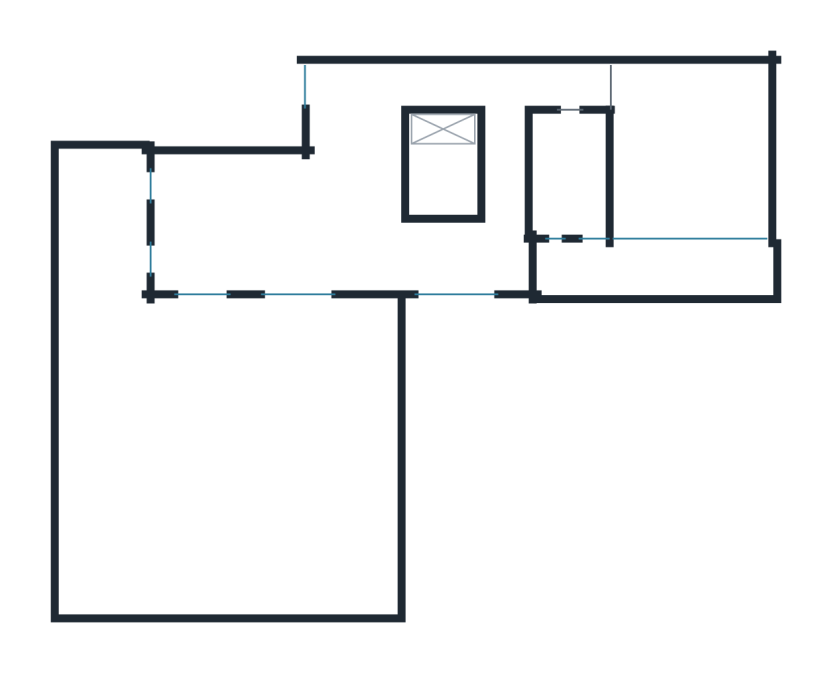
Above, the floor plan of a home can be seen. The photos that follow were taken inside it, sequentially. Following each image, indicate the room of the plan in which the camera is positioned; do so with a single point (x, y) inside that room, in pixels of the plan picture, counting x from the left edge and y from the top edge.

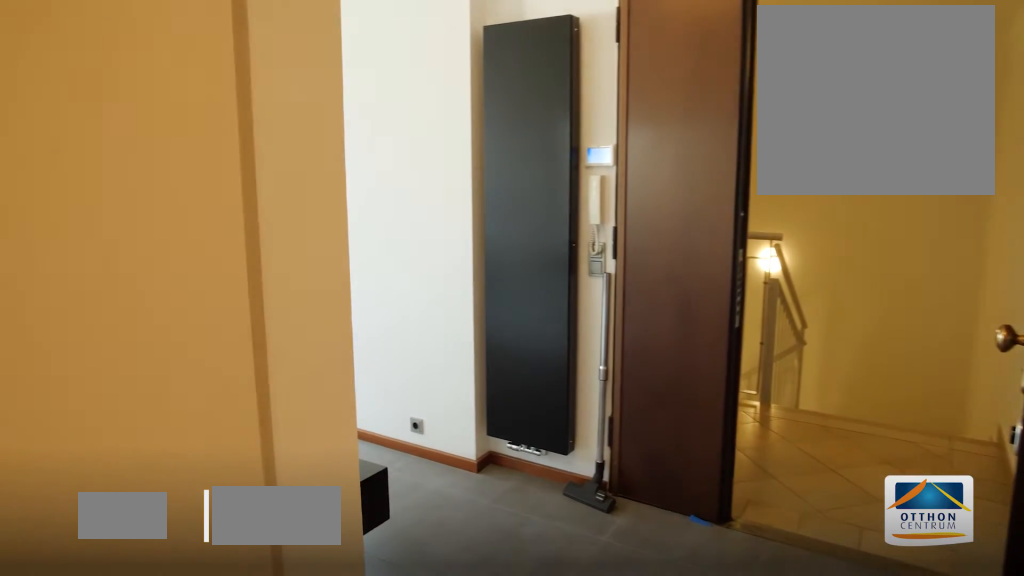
(354, 94)
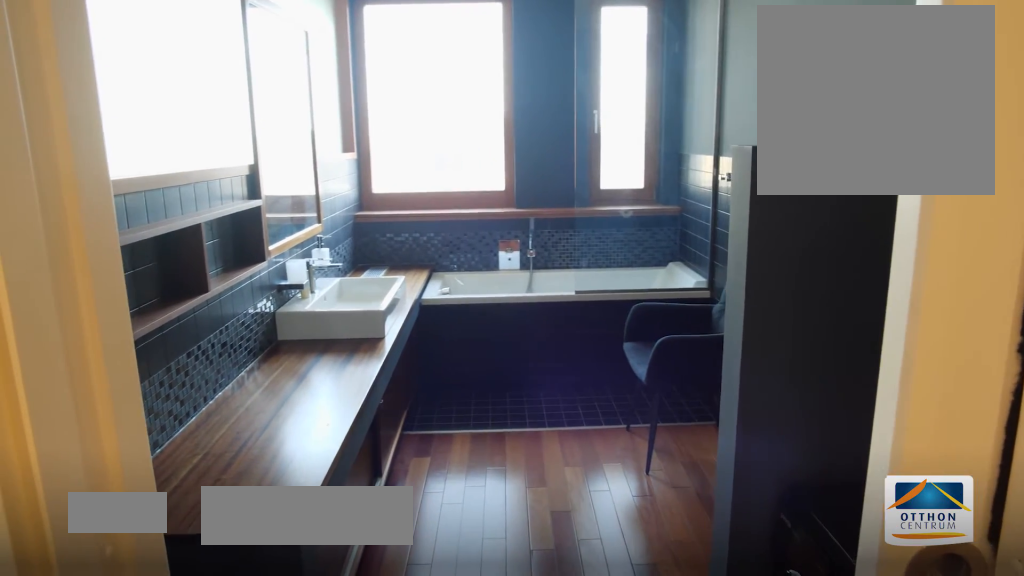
(569, 169)
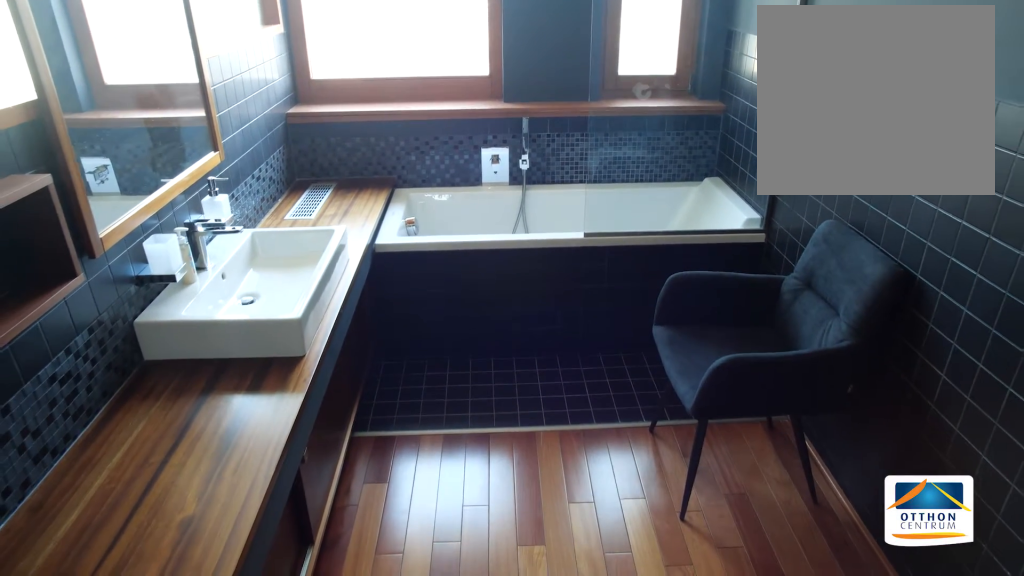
(569, 170)
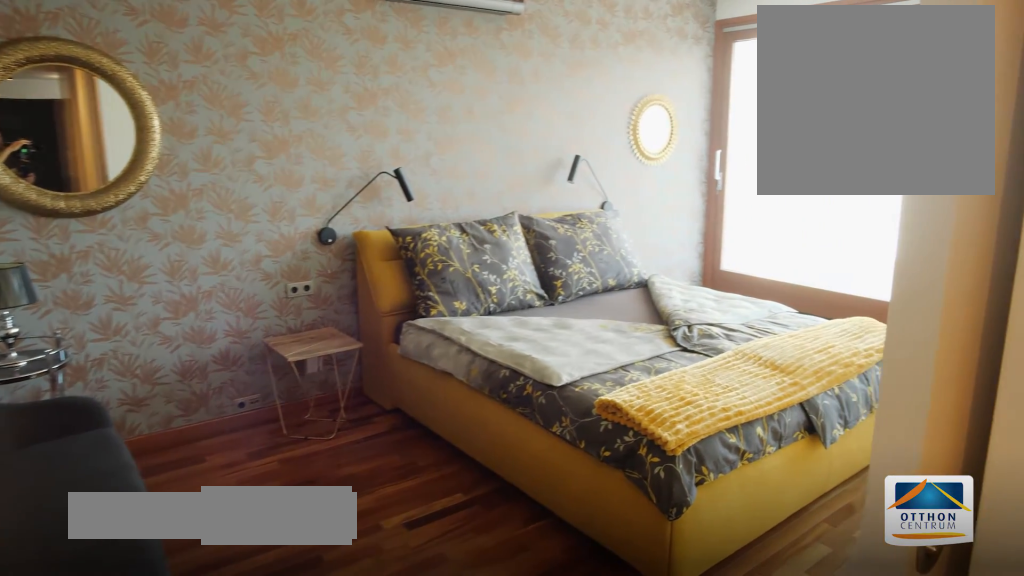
(693, 169)
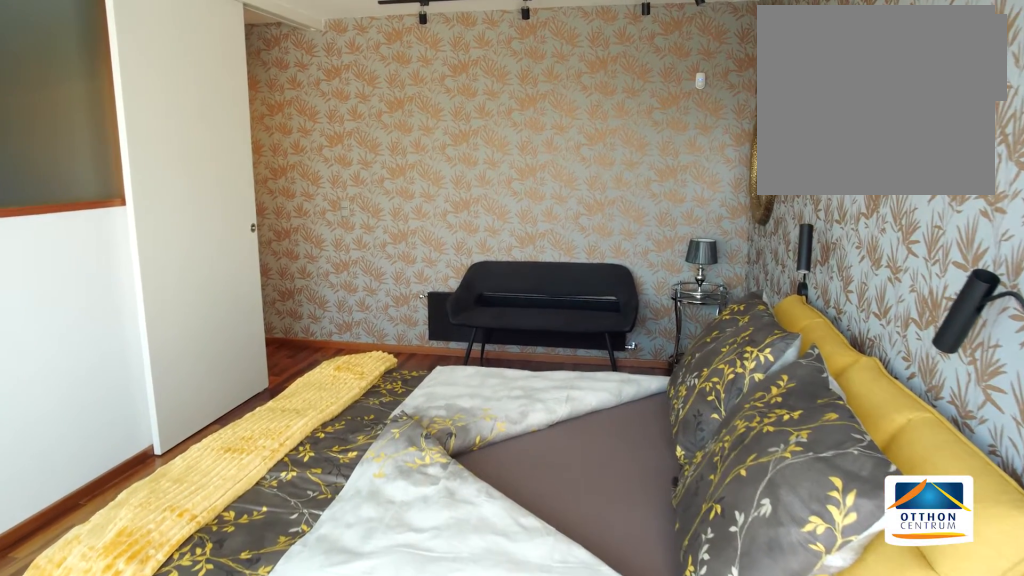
(693, 170)
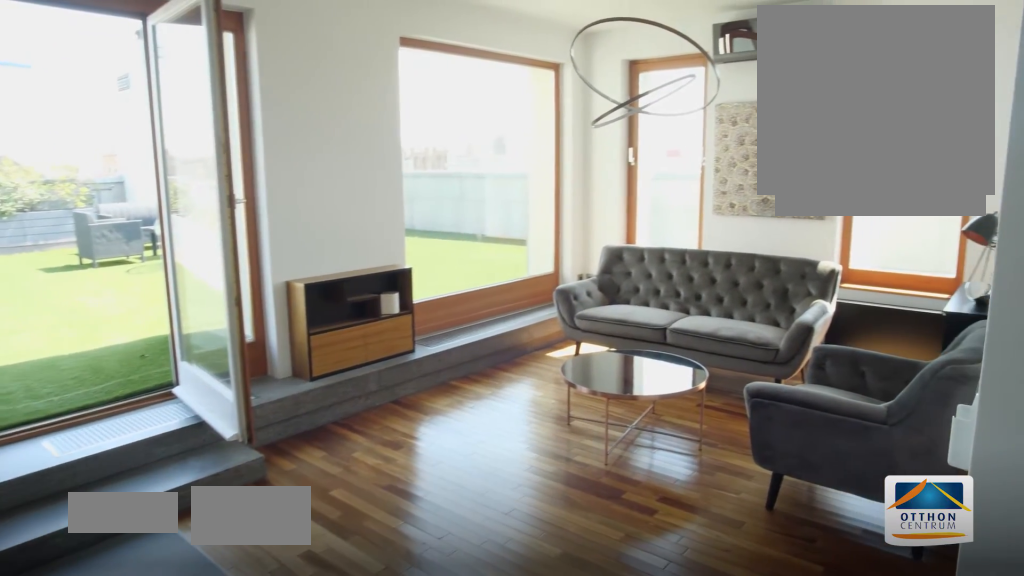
(239, 218)
